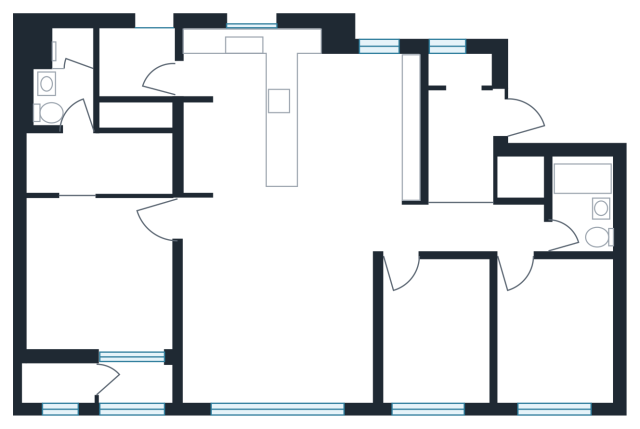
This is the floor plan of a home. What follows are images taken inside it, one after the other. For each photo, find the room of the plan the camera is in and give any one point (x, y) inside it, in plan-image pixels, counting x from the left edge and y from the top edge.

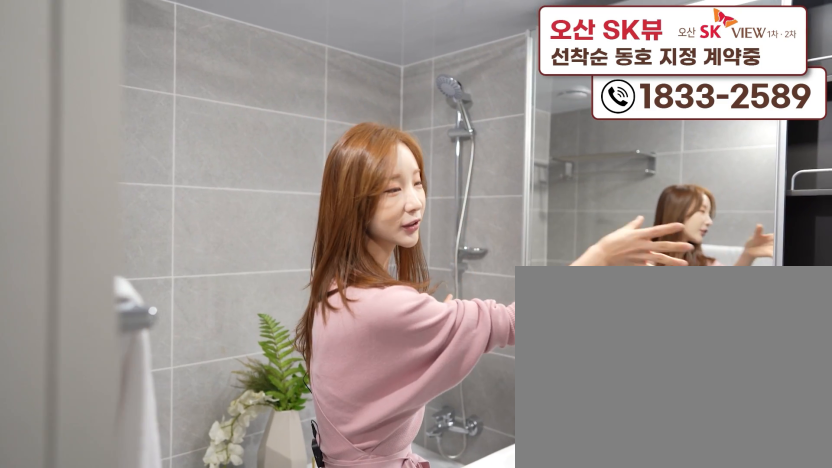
(587, 223)
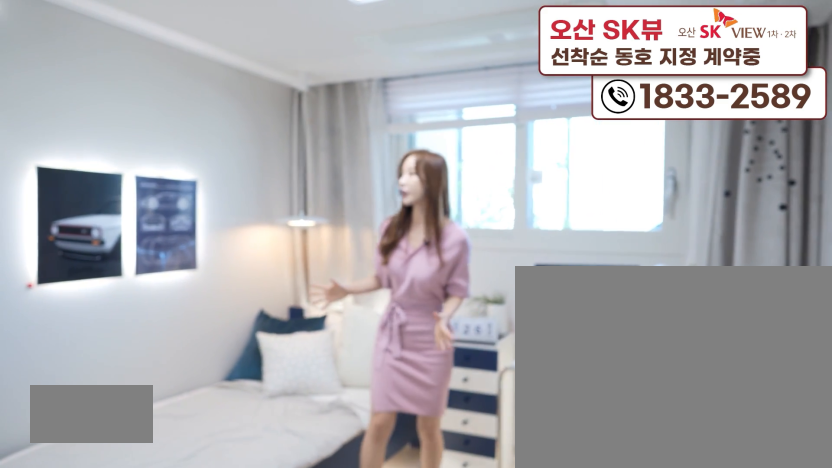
(549, 366)
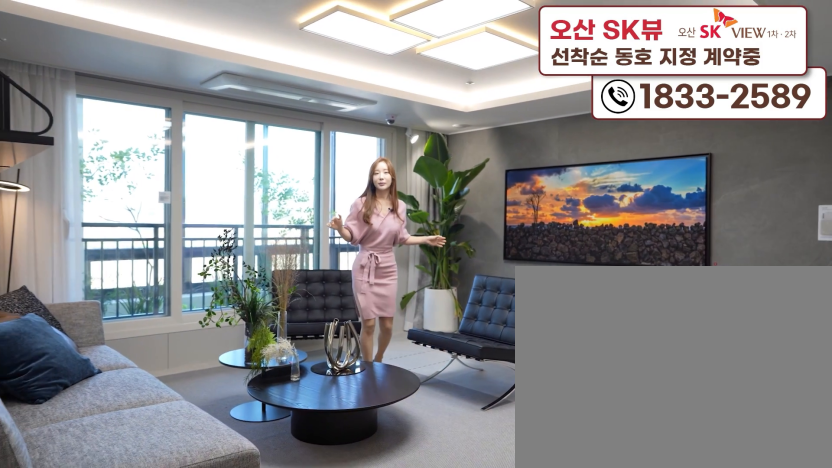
(281, 353)
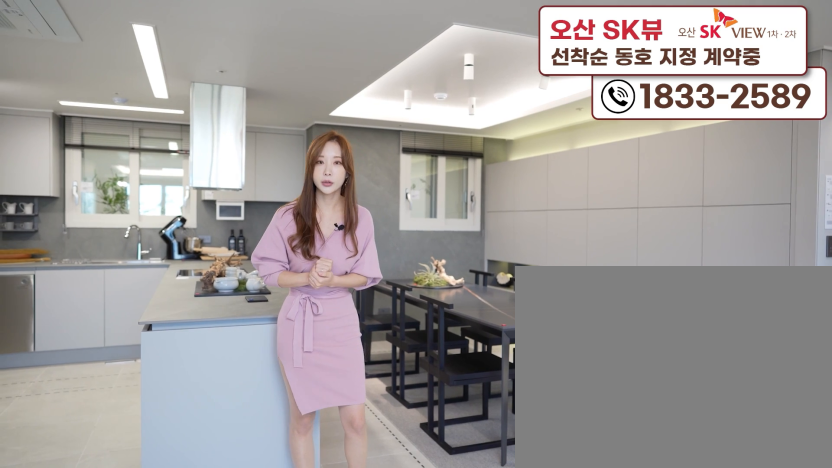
(255, 203)
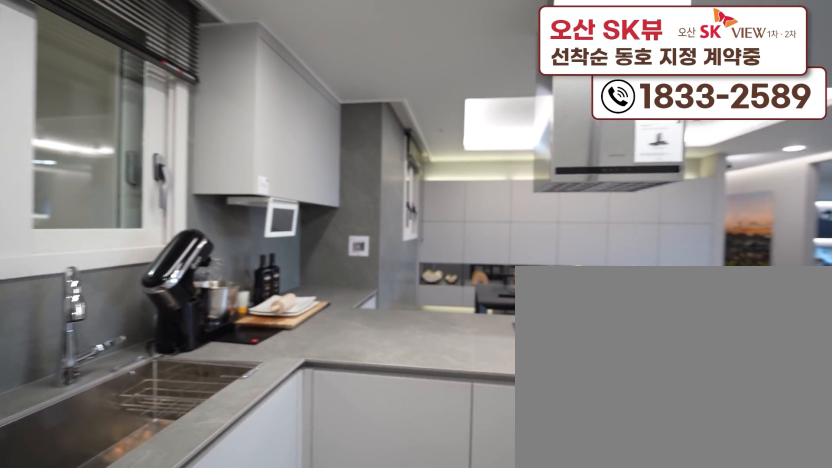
(255, 203)
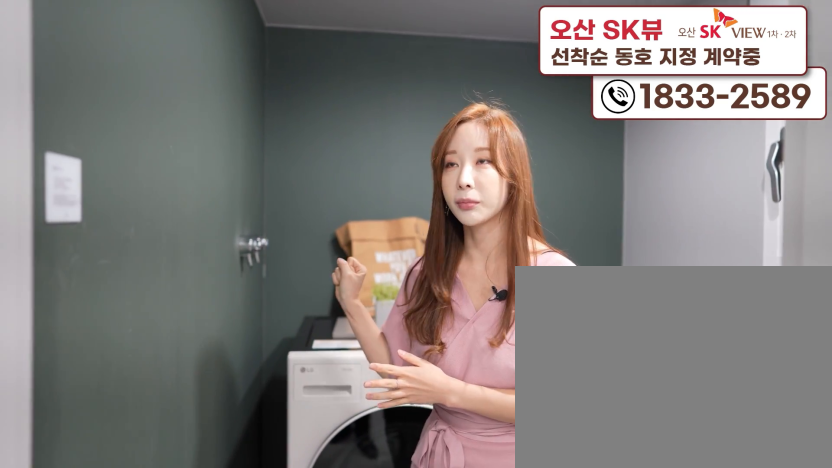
(145, 73)
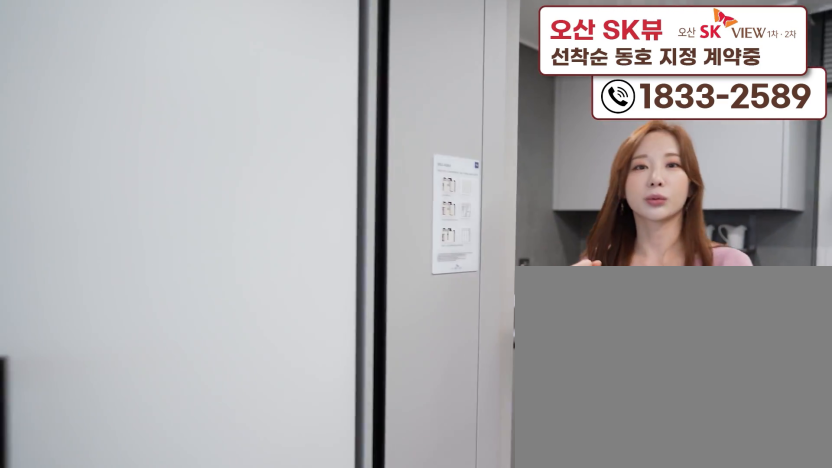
(145, 73)
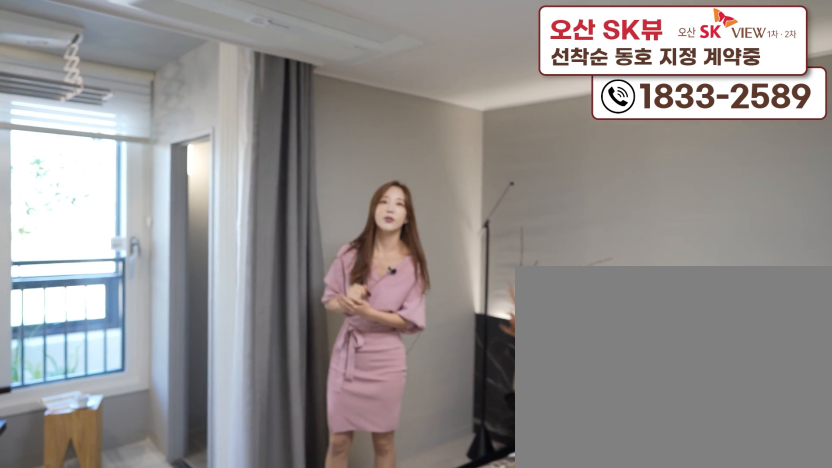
(102, 318)
